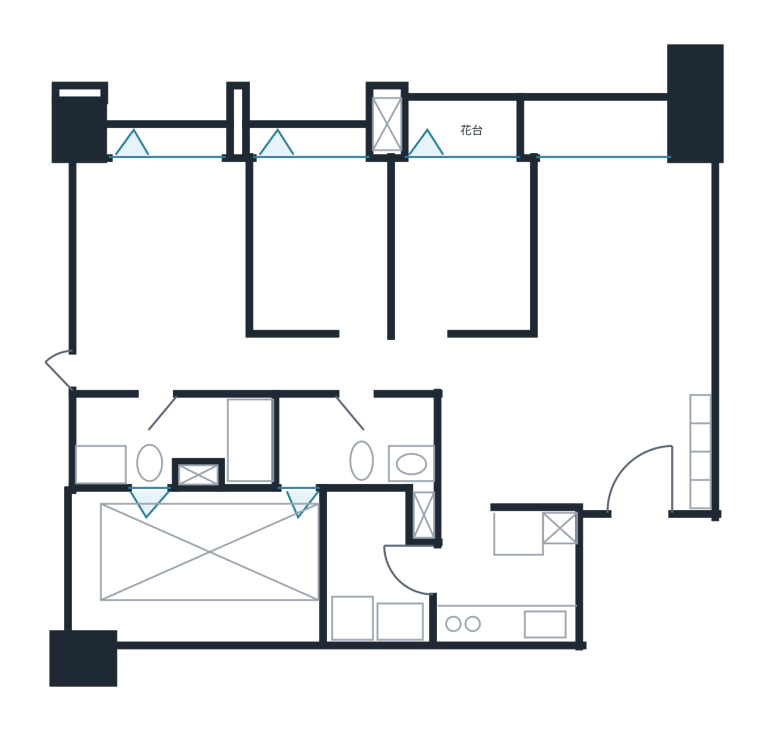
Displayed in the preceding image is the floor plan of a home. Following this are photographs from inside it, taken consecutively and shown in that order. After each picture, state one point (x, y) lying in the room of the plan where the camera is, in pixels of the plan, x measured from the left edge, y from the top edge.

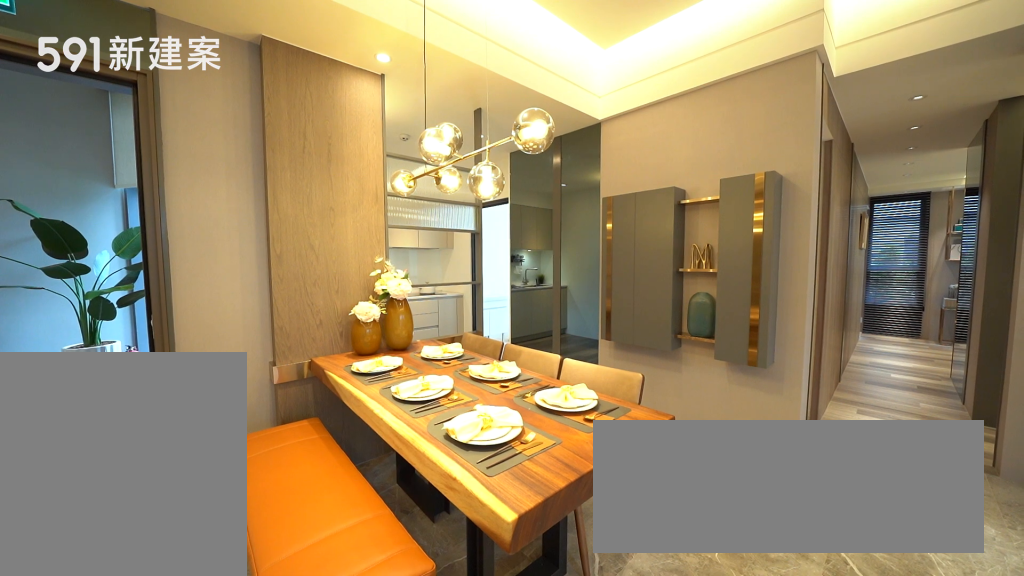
(545, 428)
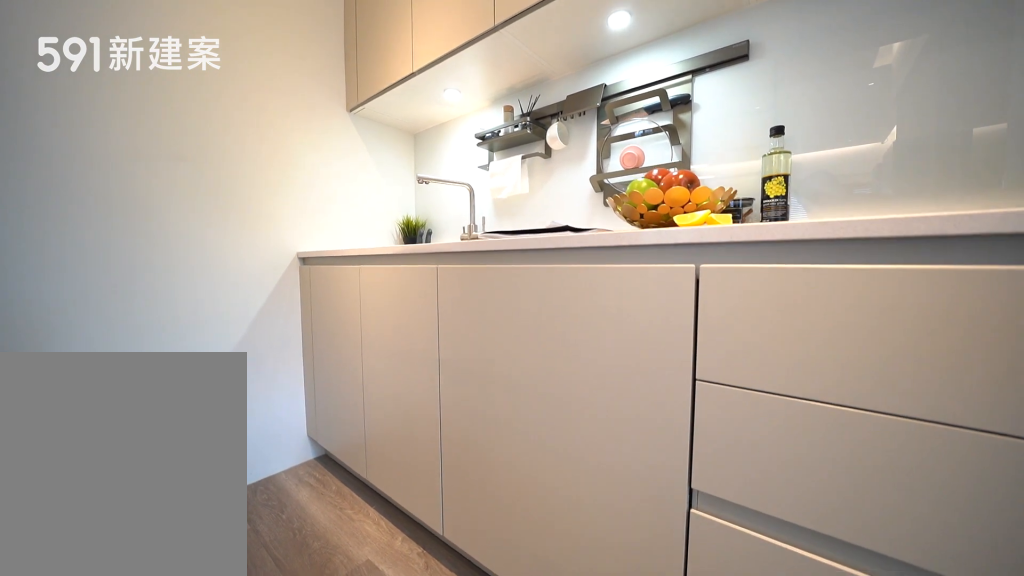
(512, 577)
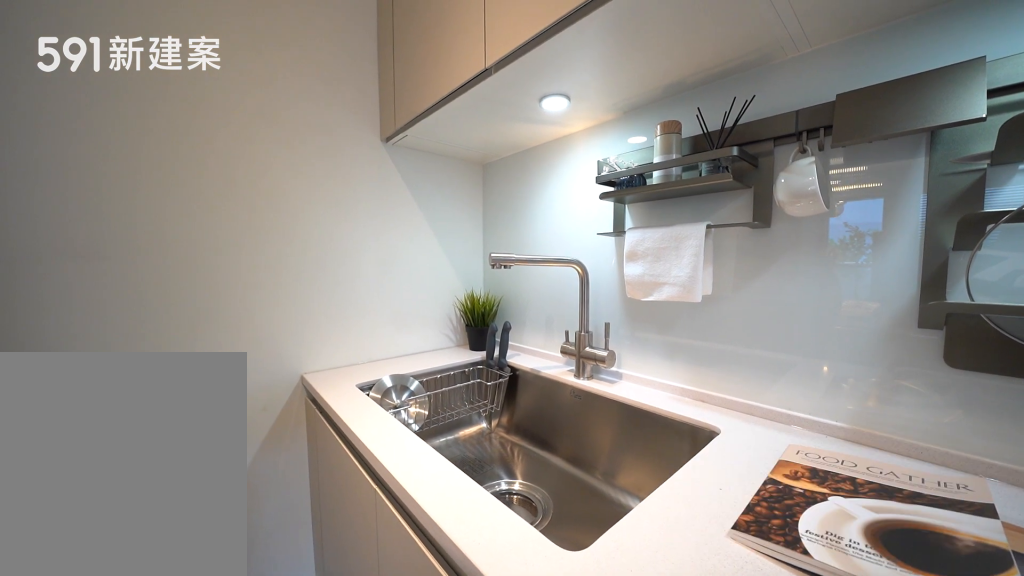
(512, 577)
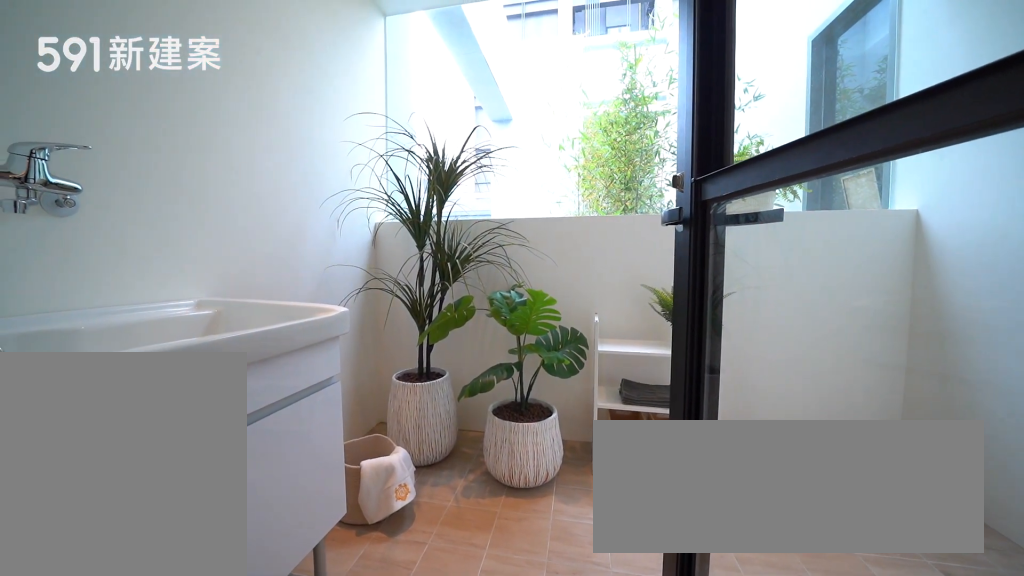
(382, 565)
